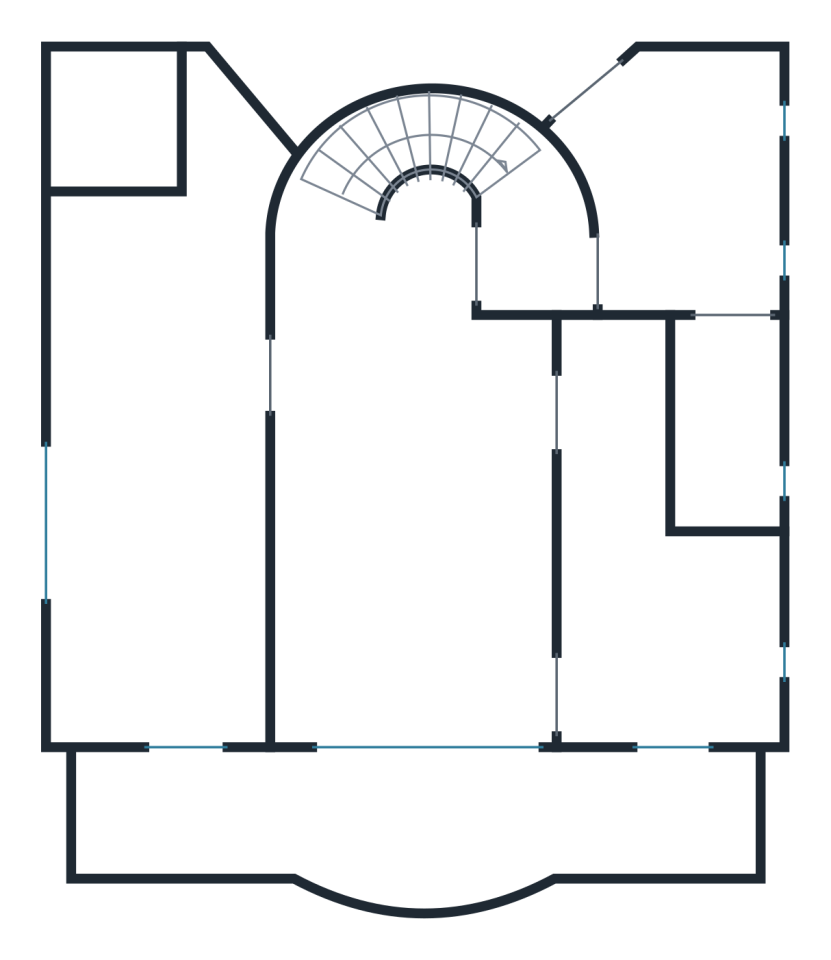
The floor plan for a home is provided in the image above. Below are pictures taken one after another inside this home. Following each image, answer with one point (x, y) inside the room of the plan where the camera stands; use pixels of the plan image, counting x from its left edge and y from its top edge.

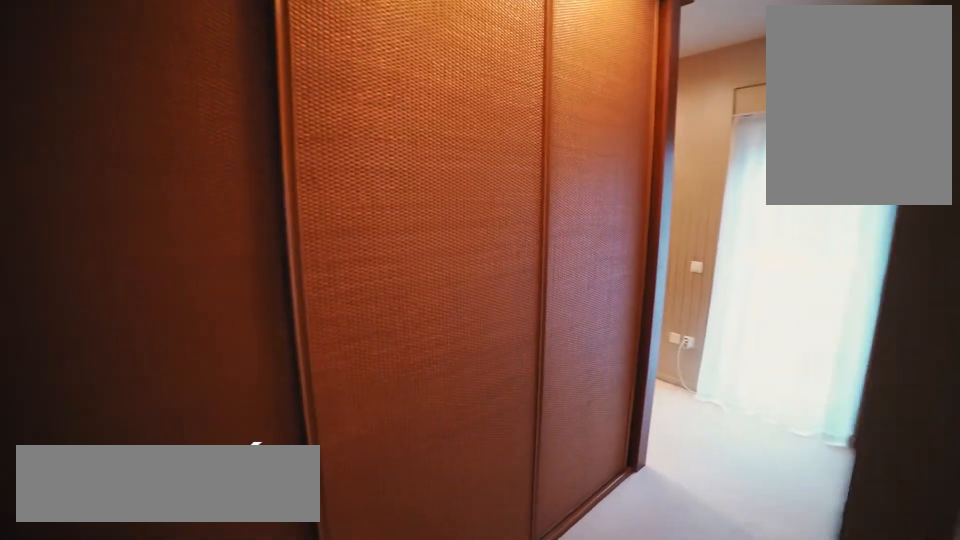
(545, 377)
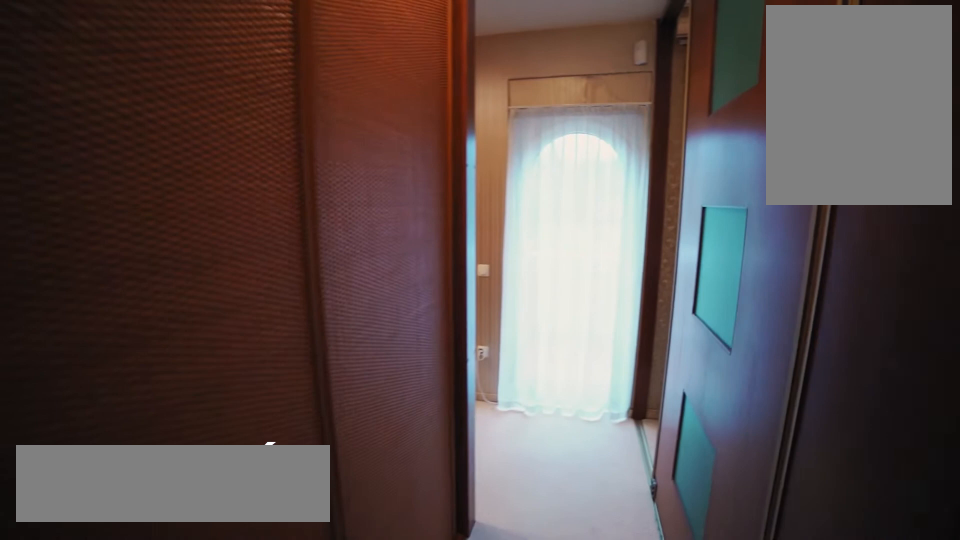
(590, 409)
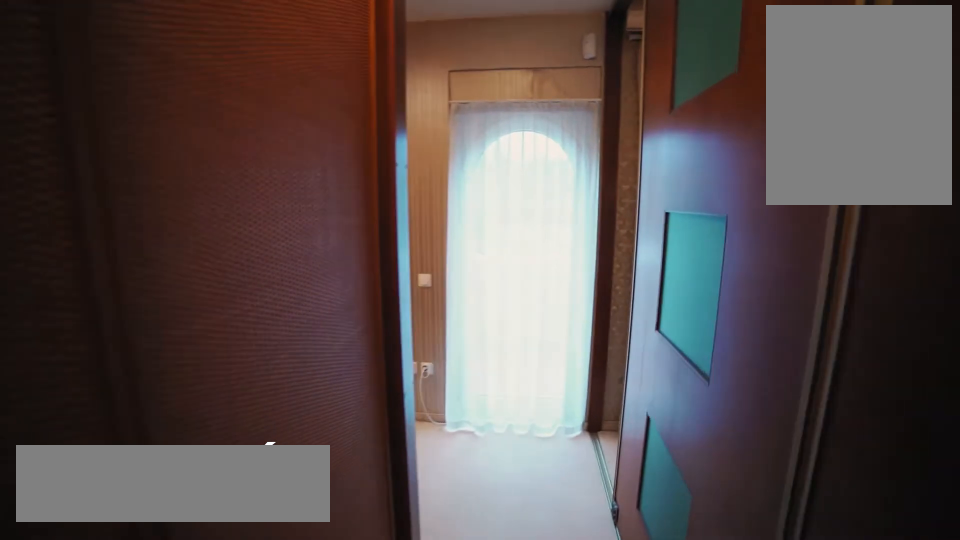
(601, 442)
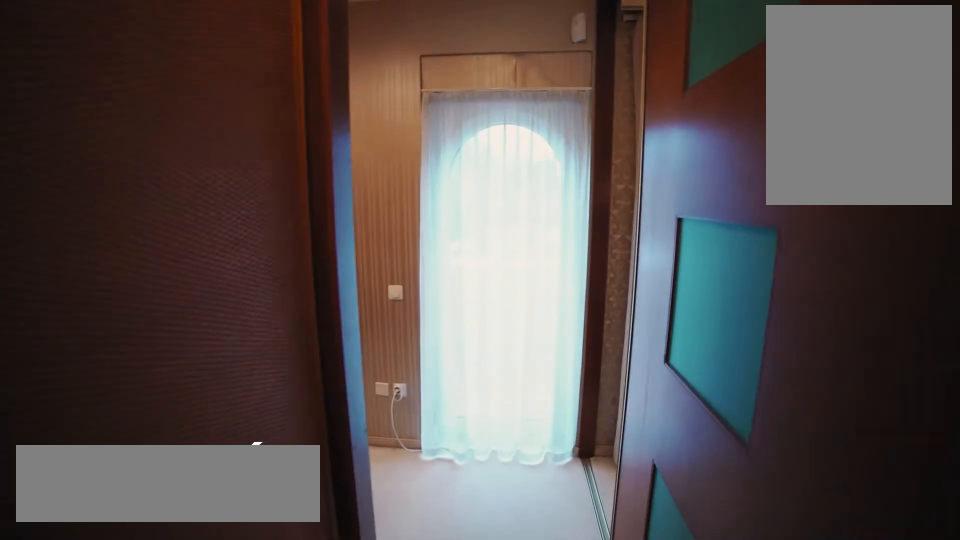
(606, 477)
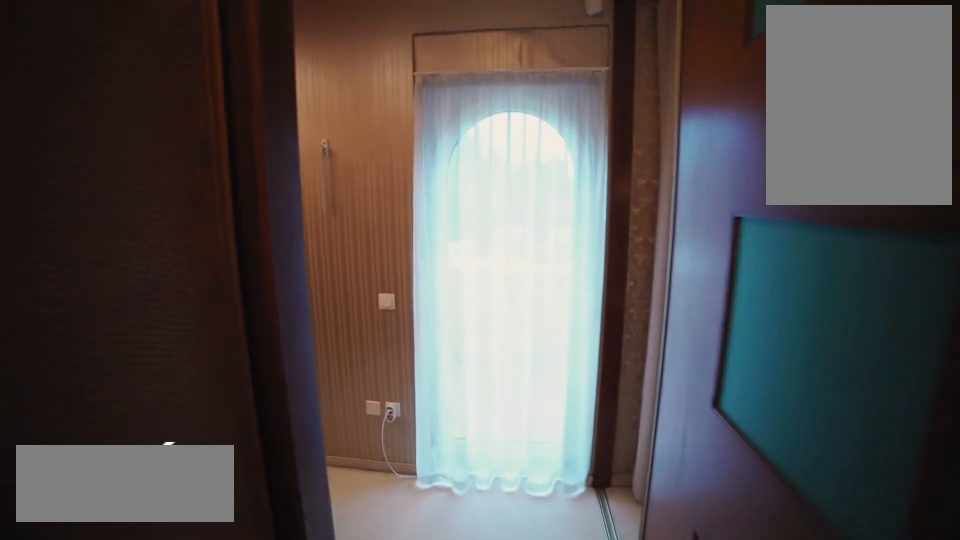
(608, 510)
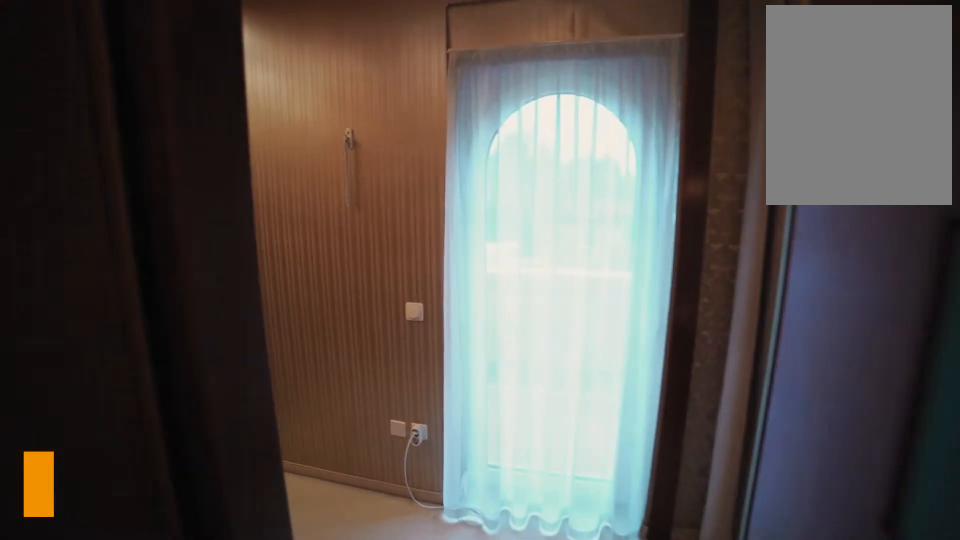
(608, 545)
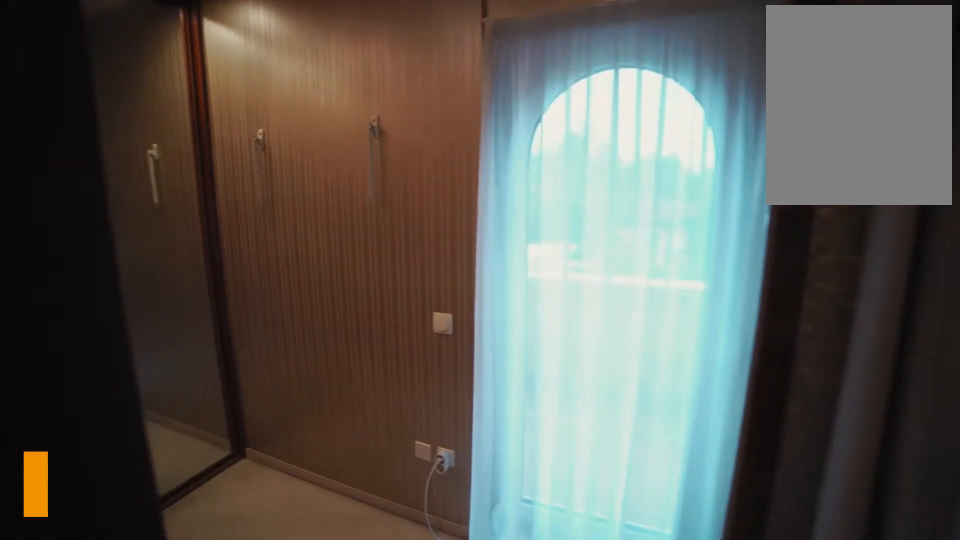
(608, 580)
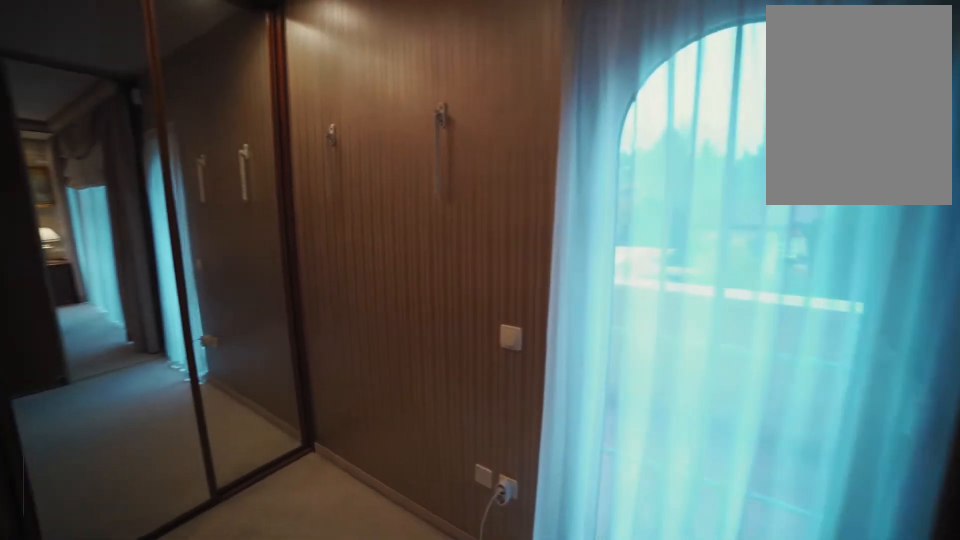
(609, 614)
